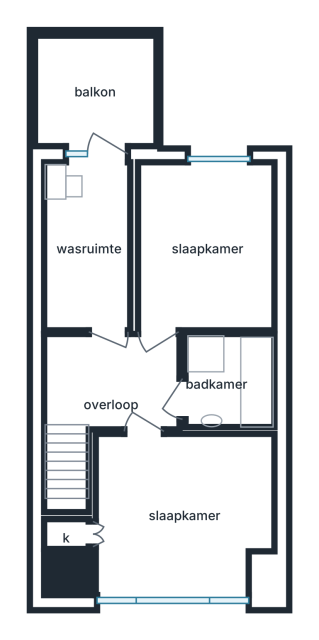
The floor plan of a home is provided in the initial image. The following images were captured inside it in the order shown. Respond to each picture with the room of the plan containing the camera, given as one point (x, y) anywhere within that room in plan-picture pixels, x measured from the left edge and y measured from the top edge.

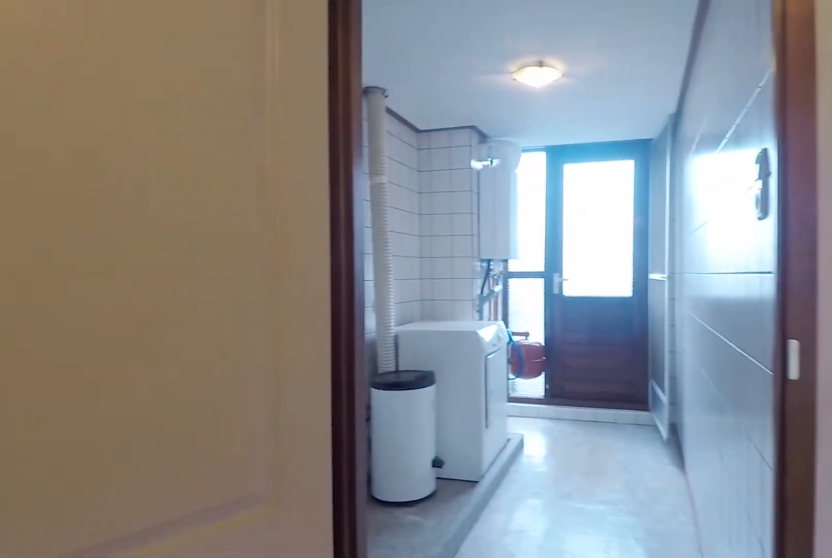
(116, 383)
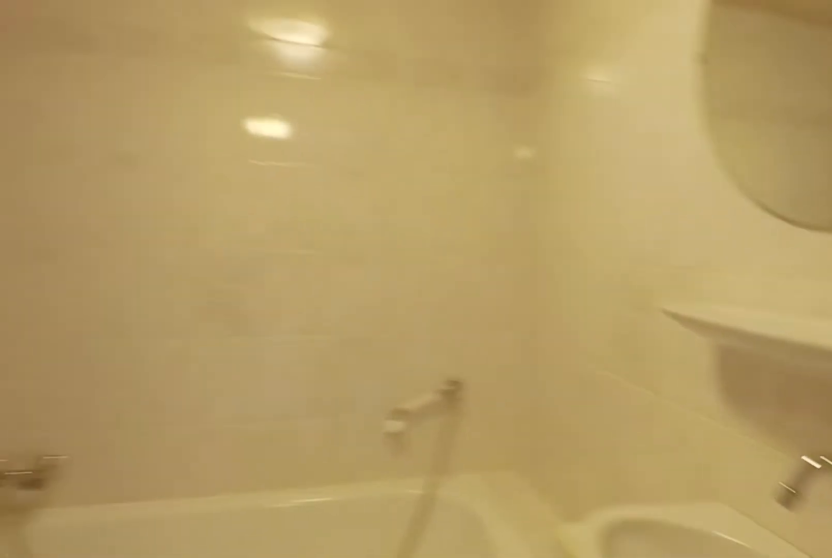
(273, 381)
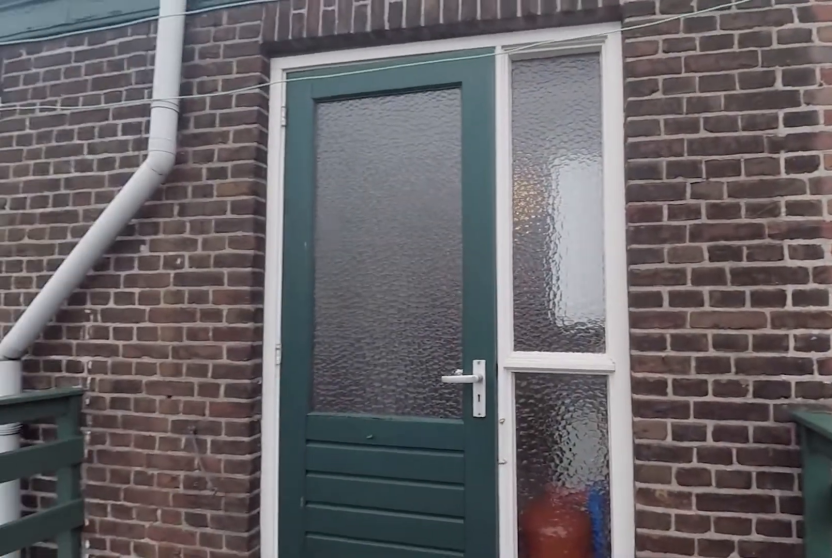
(98, 94)
